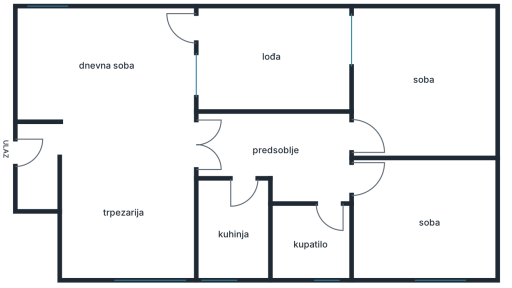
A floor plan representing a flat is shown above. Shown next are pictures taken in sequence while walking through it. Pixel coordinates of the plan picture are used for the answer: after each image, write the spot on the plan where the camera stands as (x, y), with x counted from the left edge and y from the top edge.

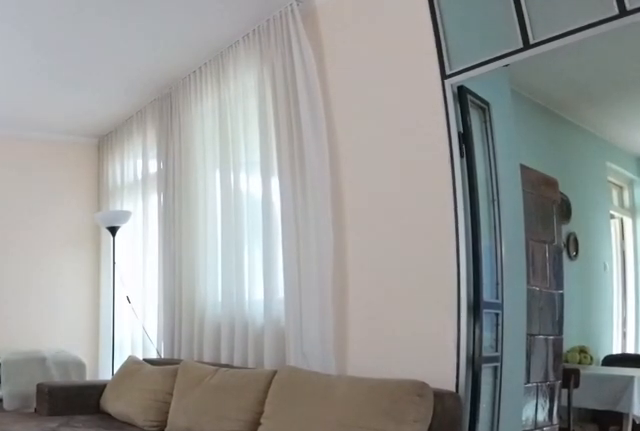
(75, 150)
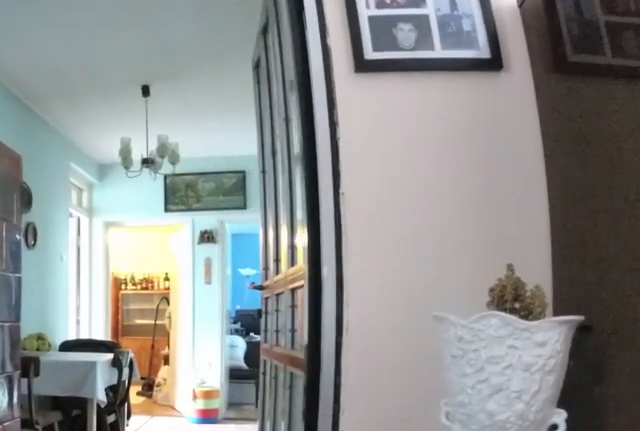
(108, 141)
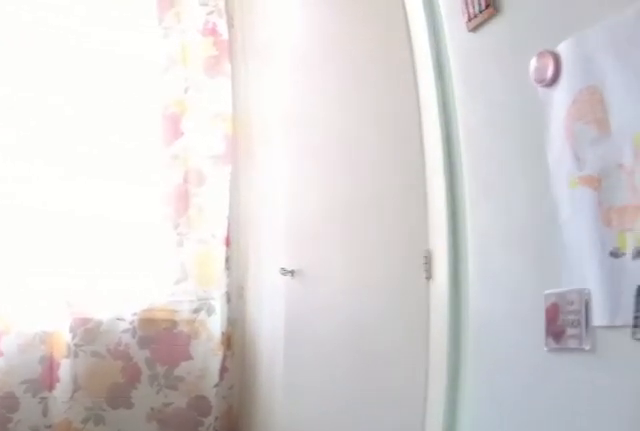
(233, 199)
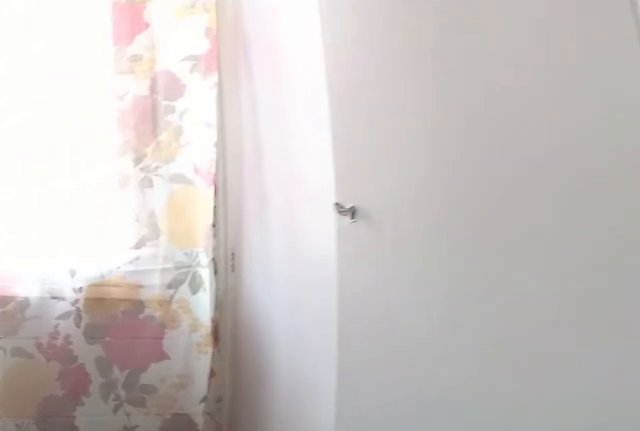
(233, 231)
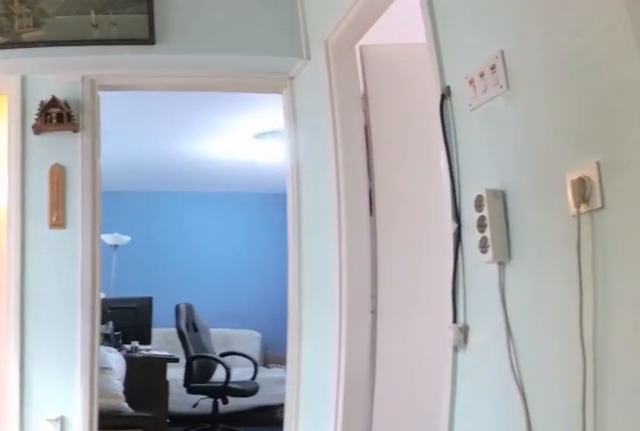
(249, 155)
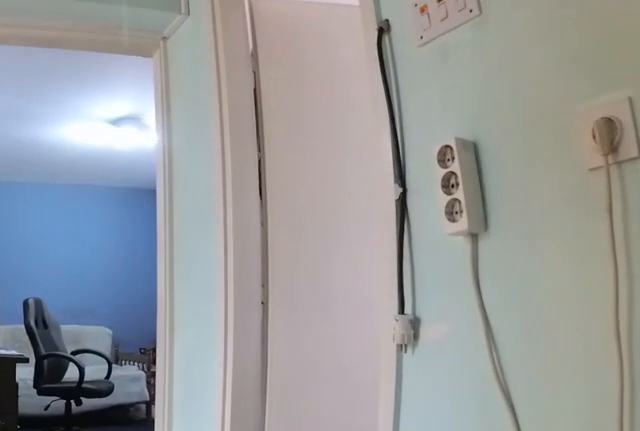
(261, 159)
